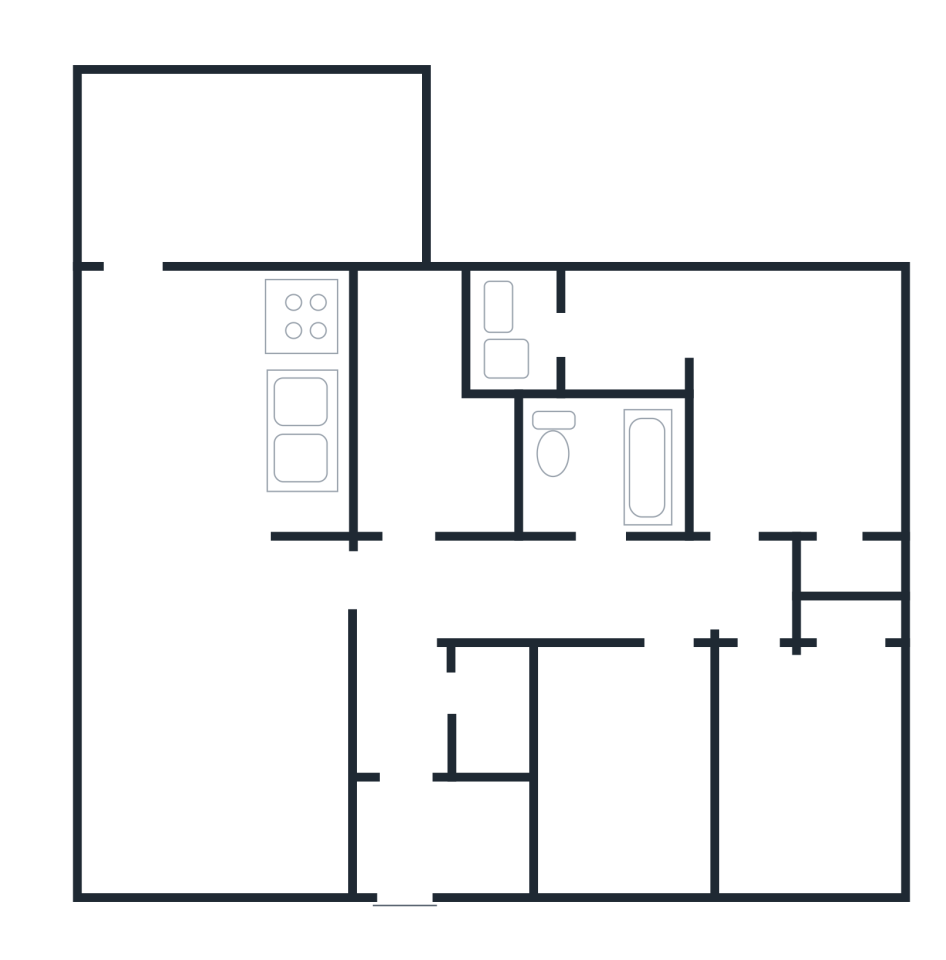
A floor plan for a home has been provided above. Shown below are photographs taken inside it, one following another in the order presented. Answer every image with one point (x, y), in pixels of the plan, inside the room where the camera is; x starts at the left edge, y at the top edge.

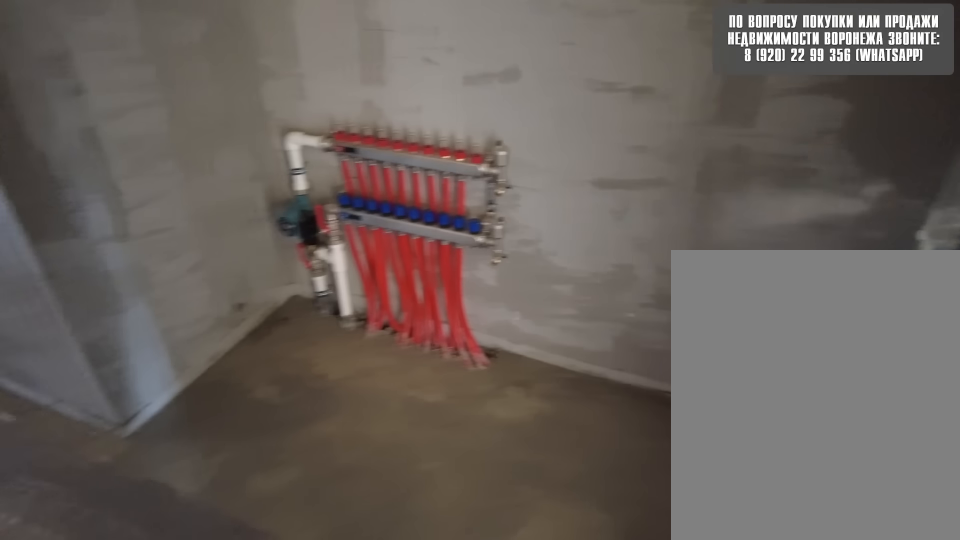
(443, 480)
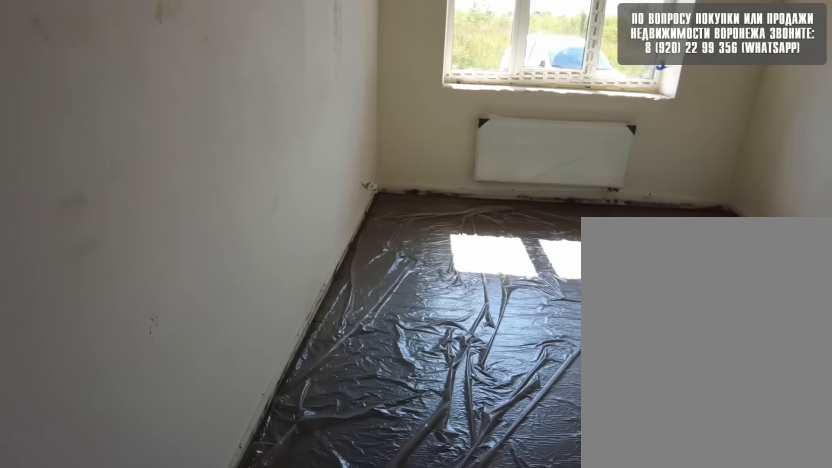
(640, 677)
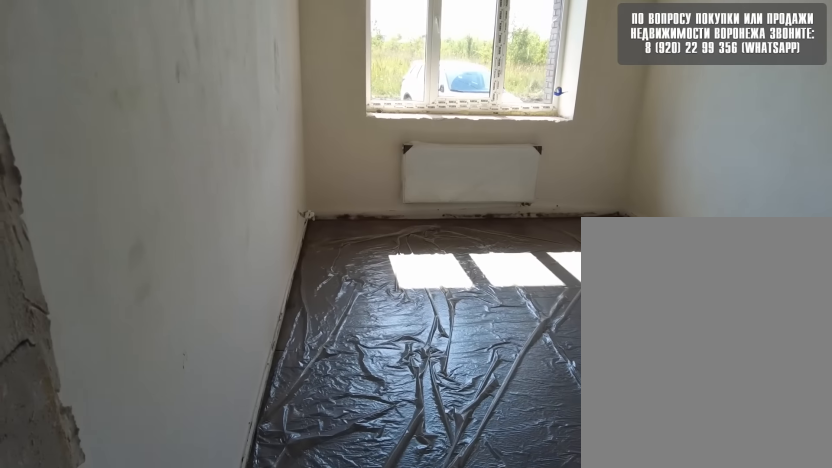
(653, 762)
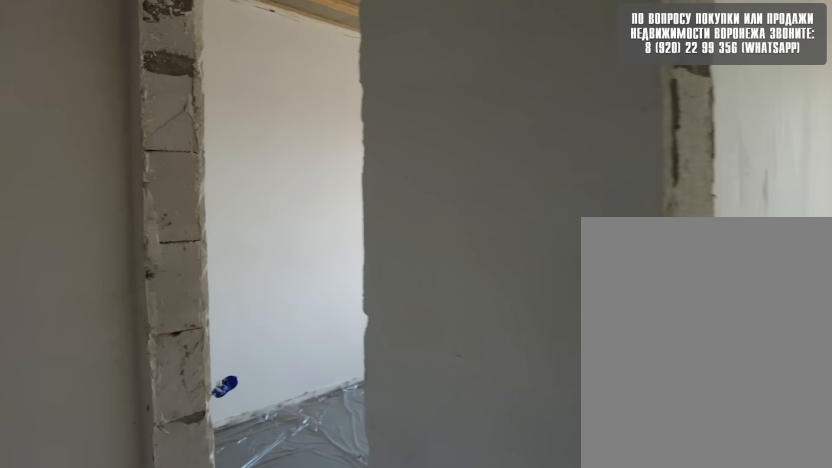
(711, 612)
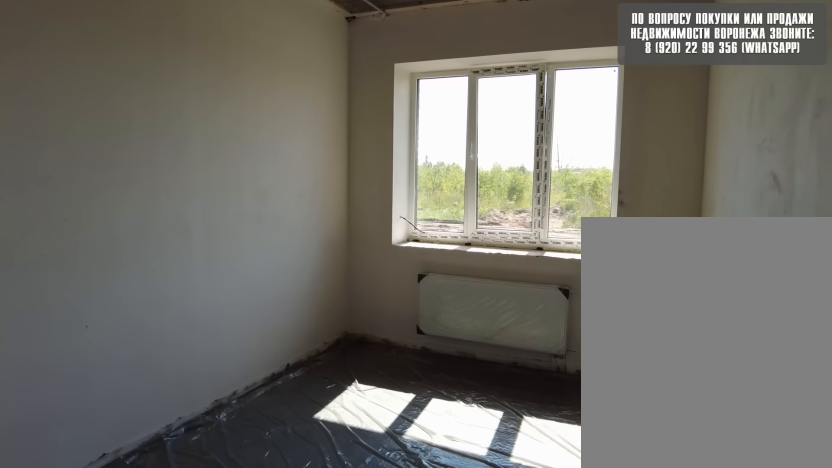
(785, 762)
